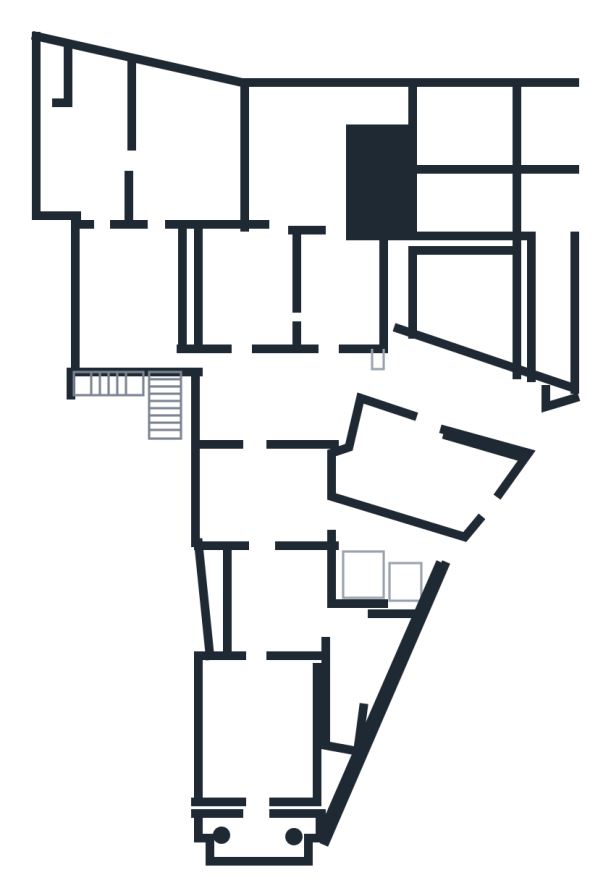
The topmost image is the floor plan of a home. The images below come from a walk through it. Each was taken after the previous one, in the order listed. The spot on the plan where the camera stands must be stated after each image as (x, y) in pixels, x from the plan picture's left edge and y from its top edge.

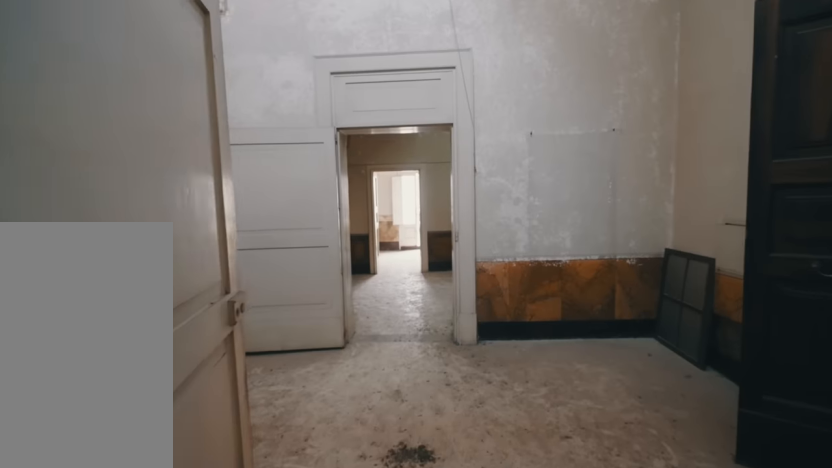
(262, 504)
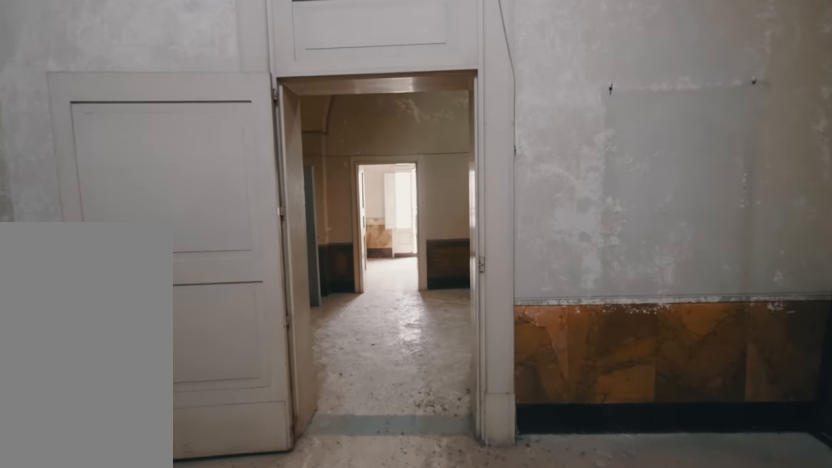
(262, 504)
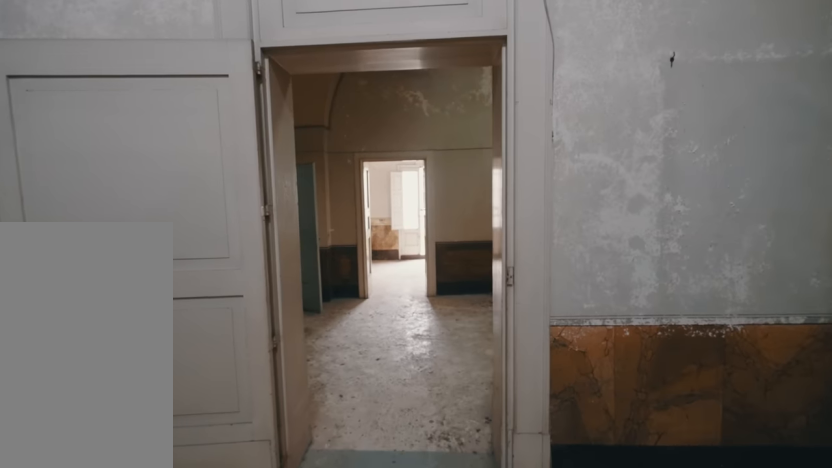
(262, 504)
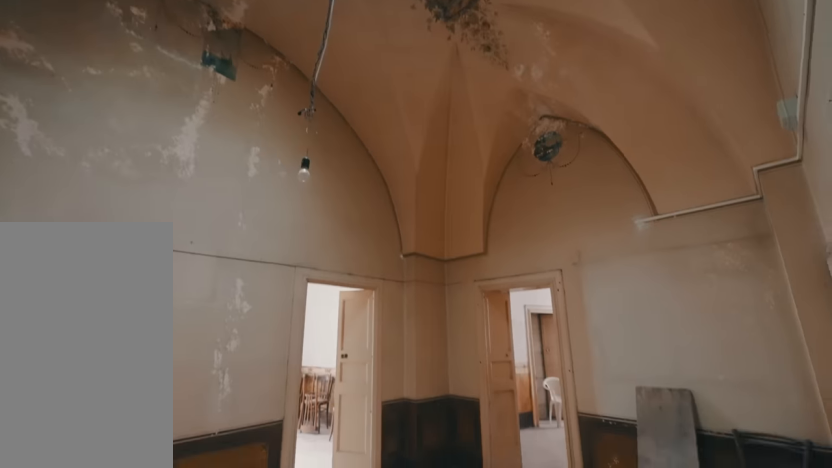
(278, 405)
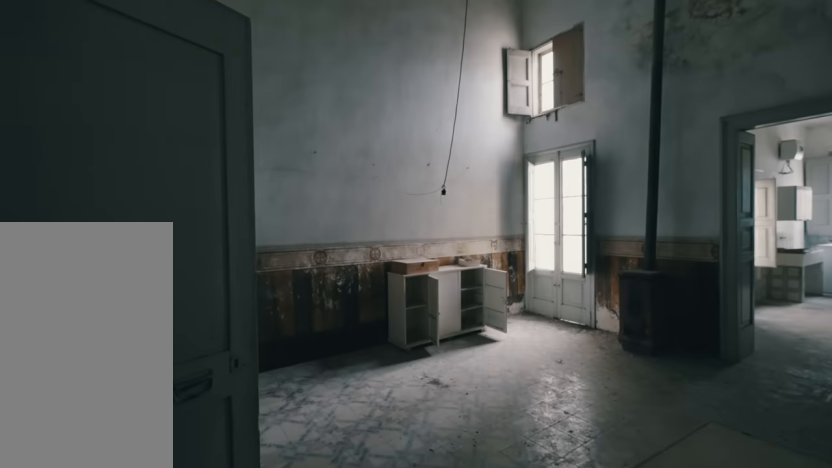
(132, 305)
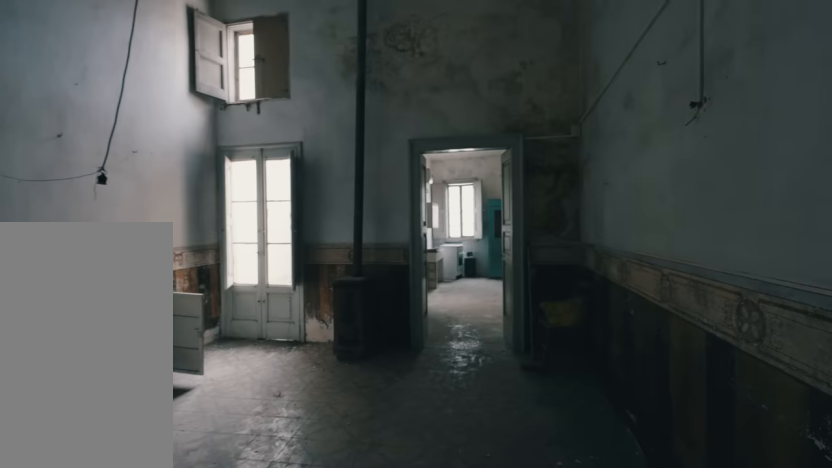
(131, 305)
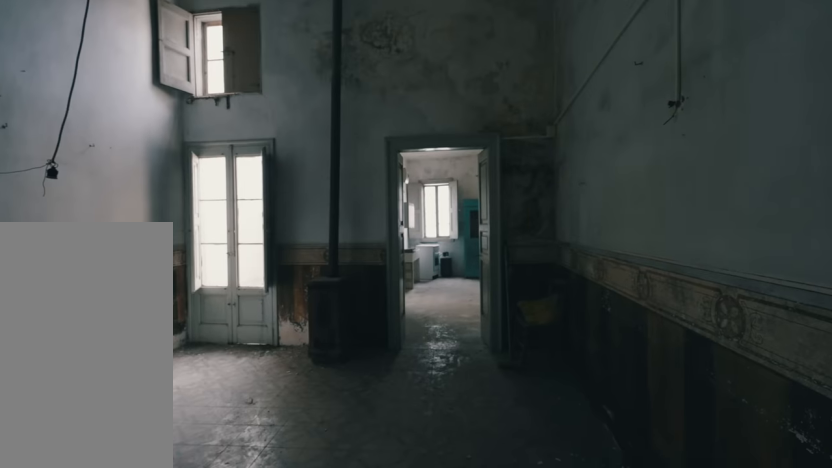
(132, 304)
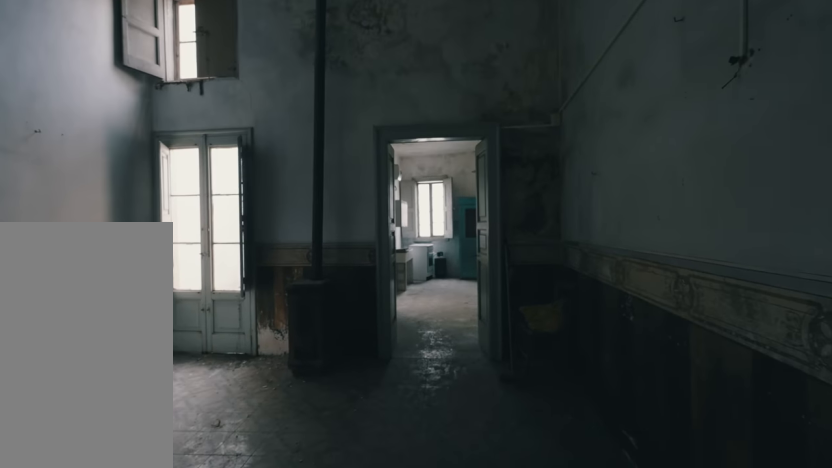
(131, 304)
